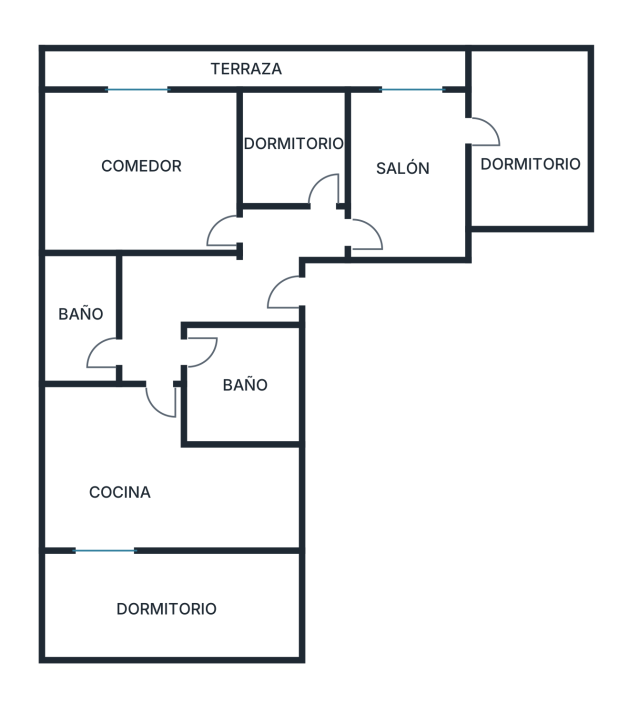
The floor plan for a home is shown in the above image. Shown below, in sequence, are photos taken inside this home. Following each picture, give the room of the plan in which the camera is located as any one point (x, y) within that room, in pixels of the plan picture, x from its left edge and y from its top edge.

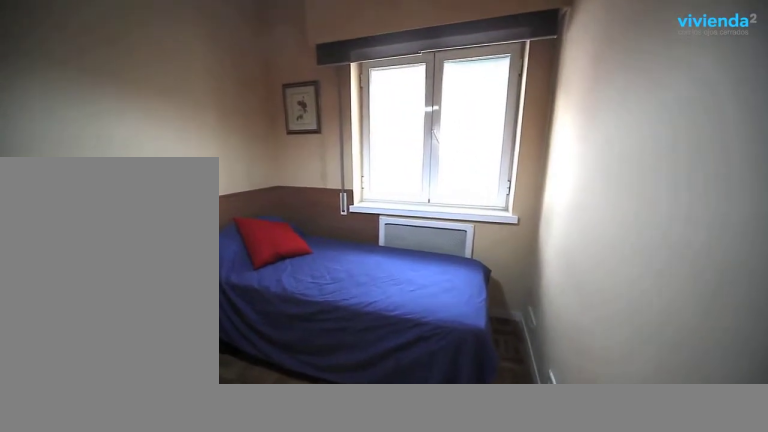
(293, 158)
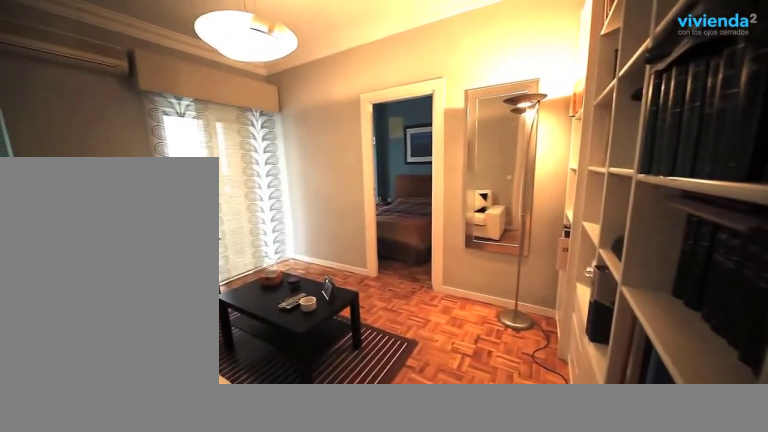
(430, 217)
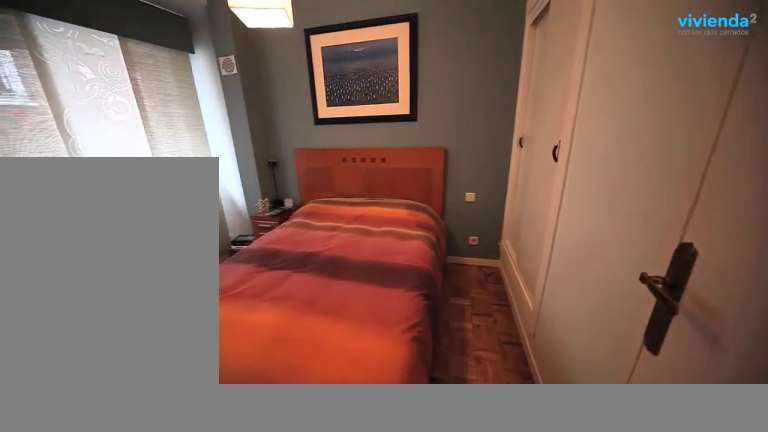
(524, 110)
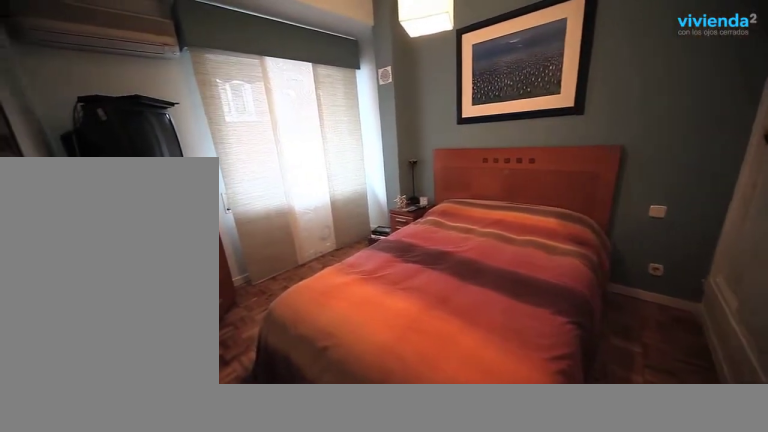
(524, 110)
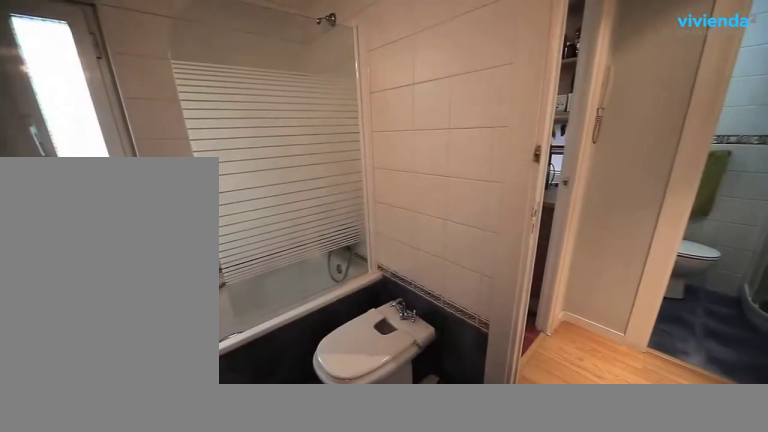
(265, 408)
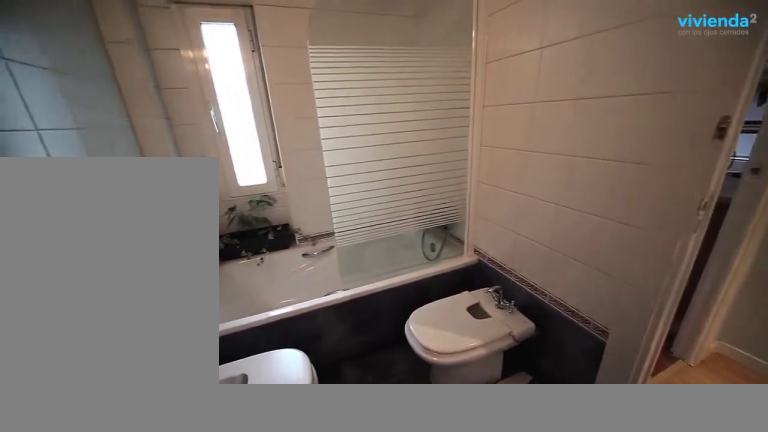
(272, 385)
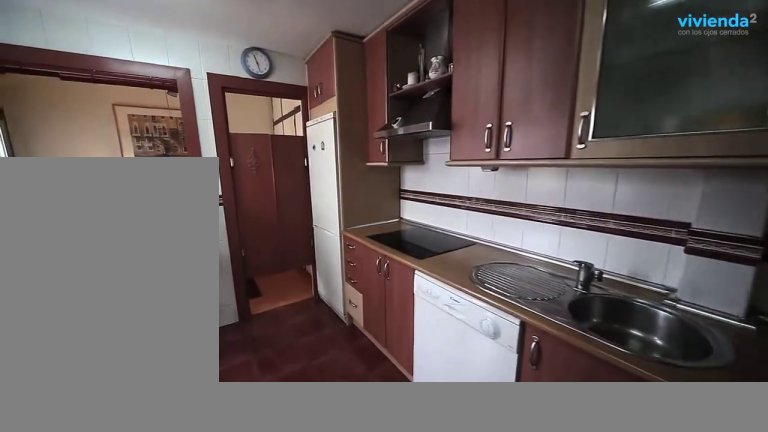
(82, 449)
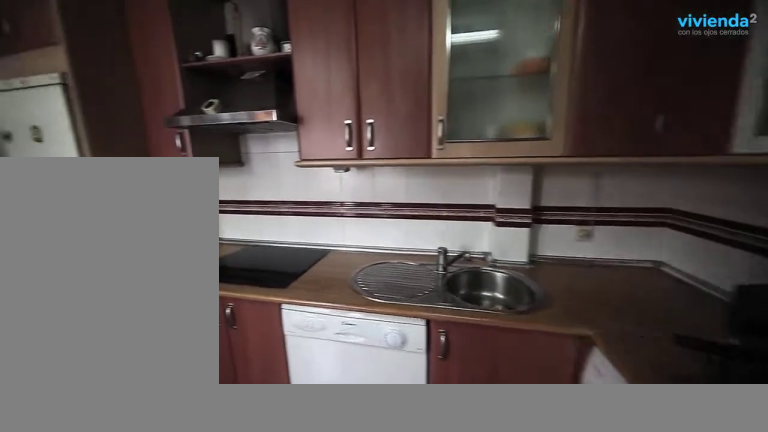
(82, 449)
